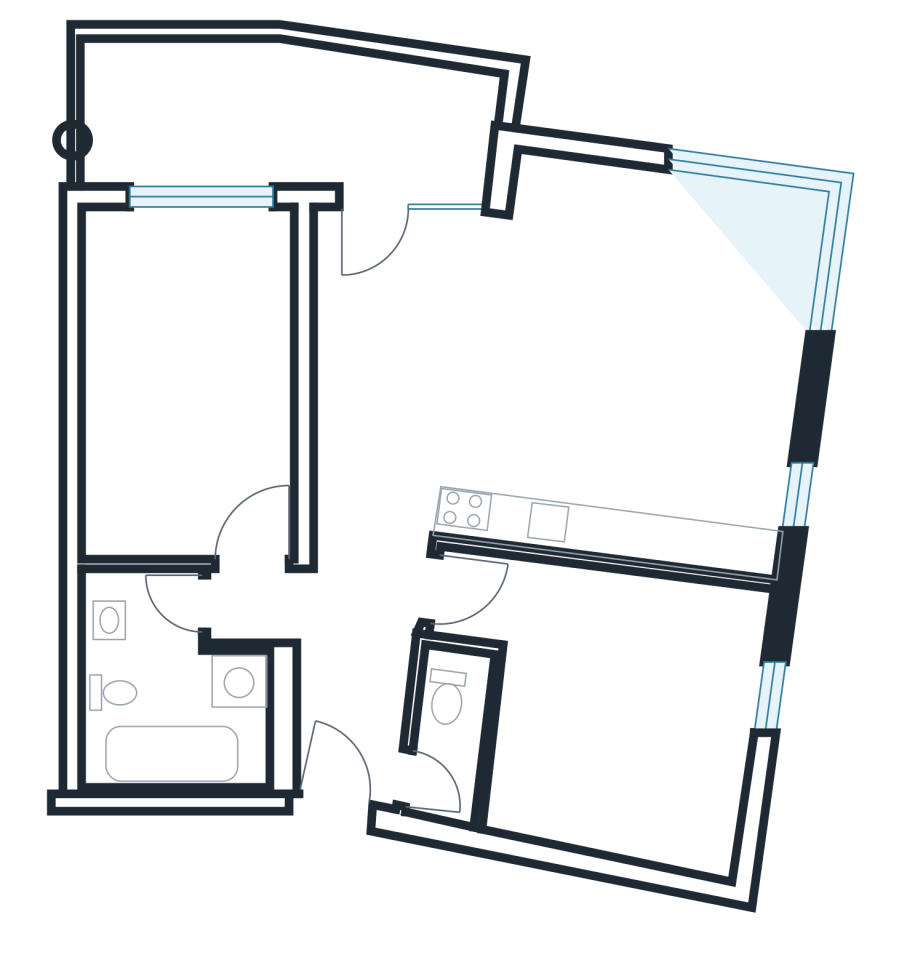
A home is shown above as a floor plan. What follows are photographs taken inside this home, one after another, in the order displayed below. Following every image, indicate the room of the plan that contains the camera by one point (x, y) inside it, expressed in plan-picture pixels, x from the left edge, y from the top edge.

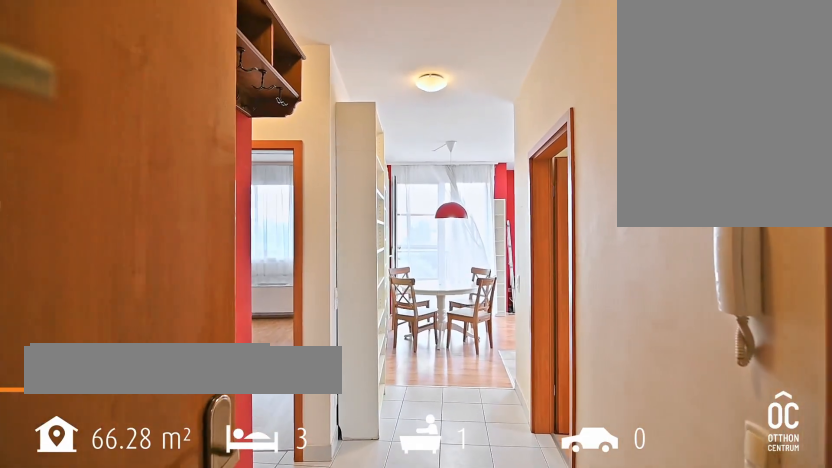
(349, 623)
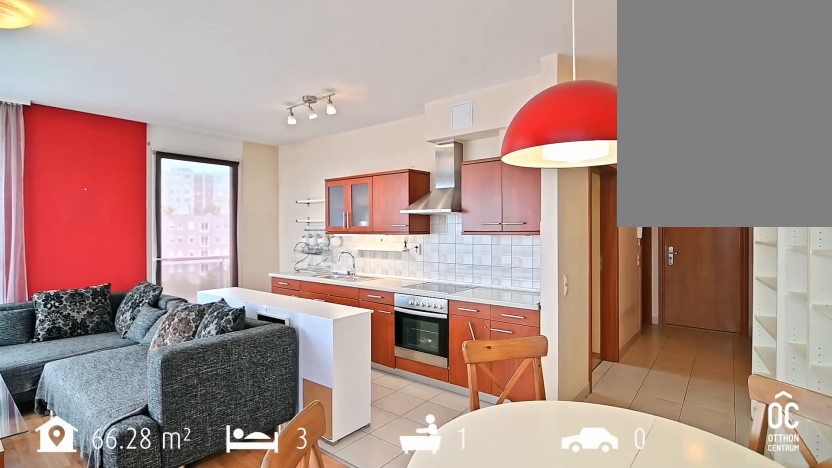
(655, 306)
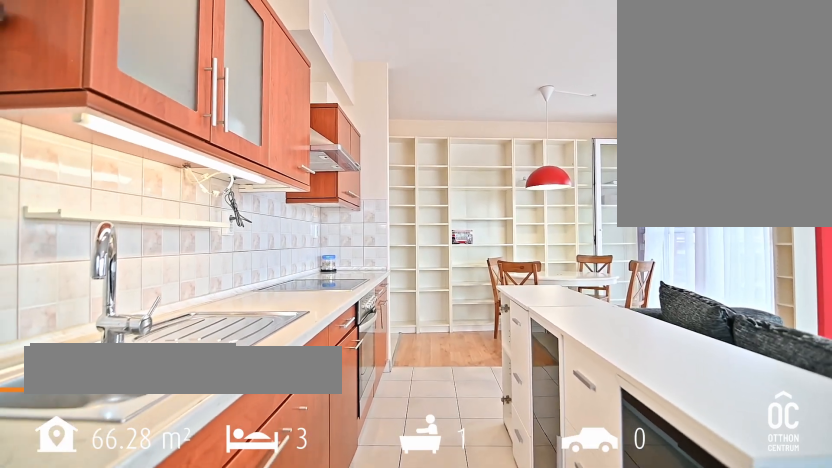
(618, 495)
